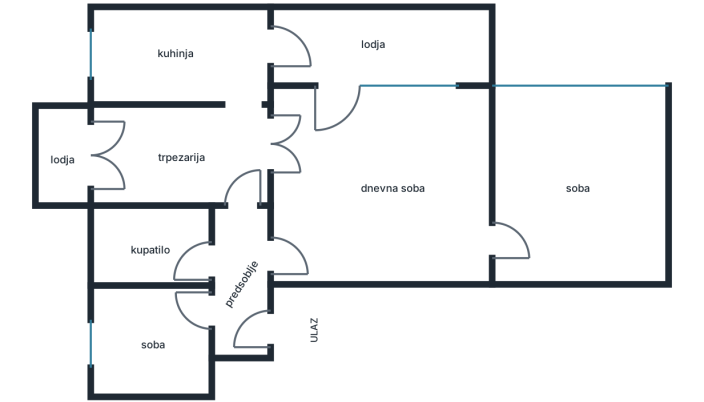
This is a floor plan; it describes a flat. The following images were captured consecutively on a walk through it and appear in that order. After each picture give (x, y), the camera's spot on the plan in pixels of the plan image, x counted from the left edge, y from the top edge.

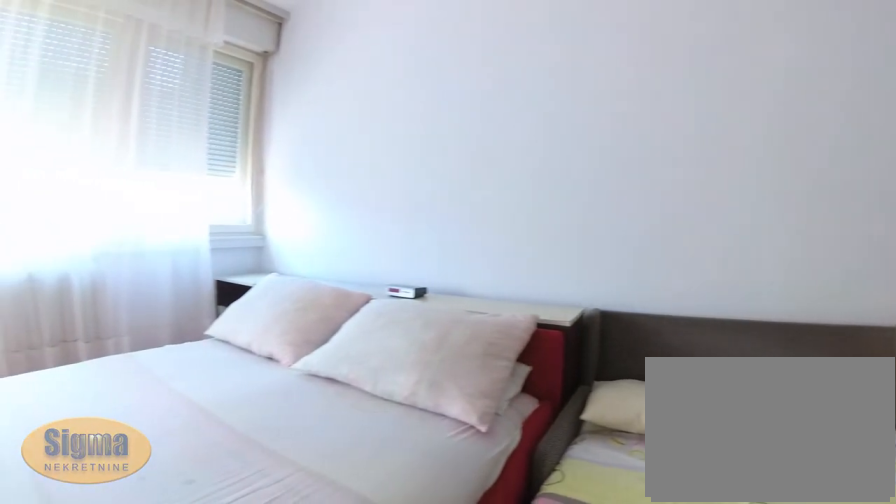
(578, 261)
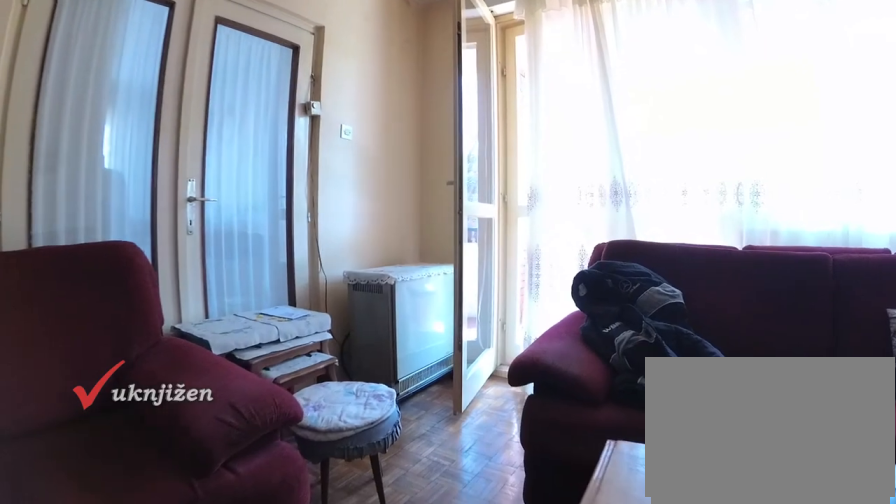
(359, 192)
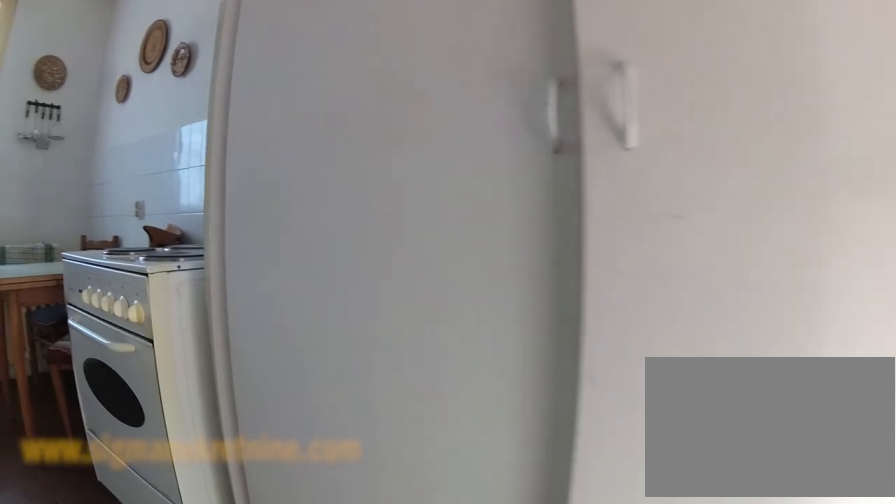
(247, 71)
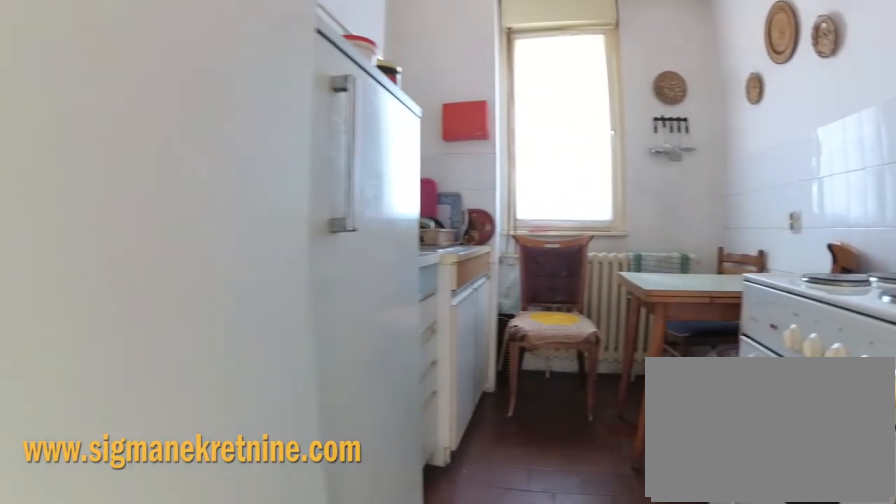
(260, 55)
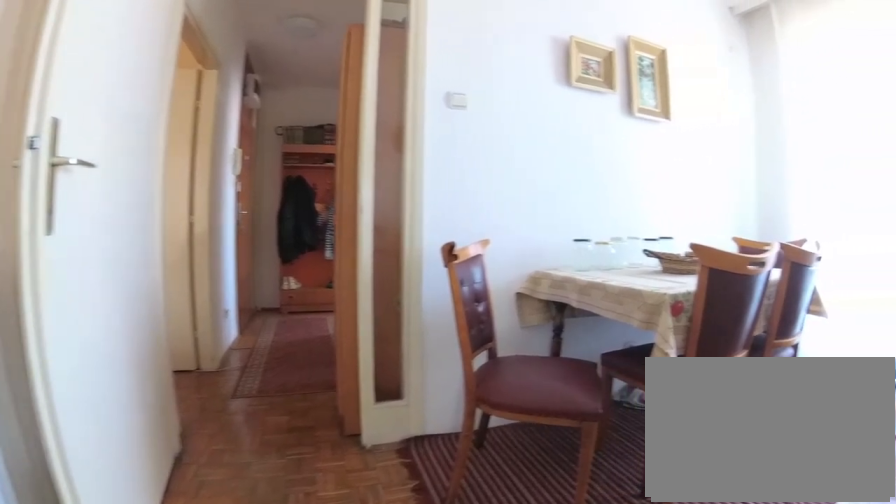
(246, 110)
